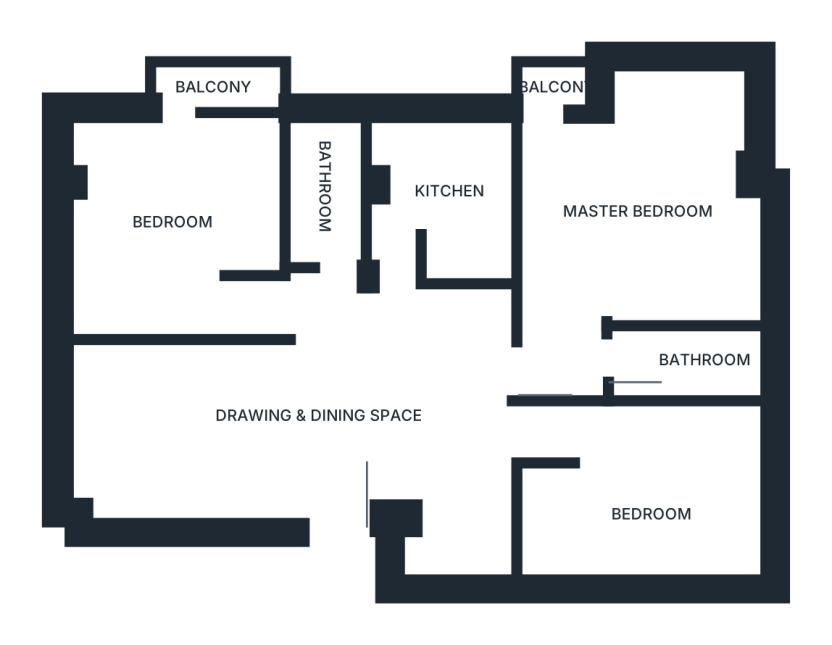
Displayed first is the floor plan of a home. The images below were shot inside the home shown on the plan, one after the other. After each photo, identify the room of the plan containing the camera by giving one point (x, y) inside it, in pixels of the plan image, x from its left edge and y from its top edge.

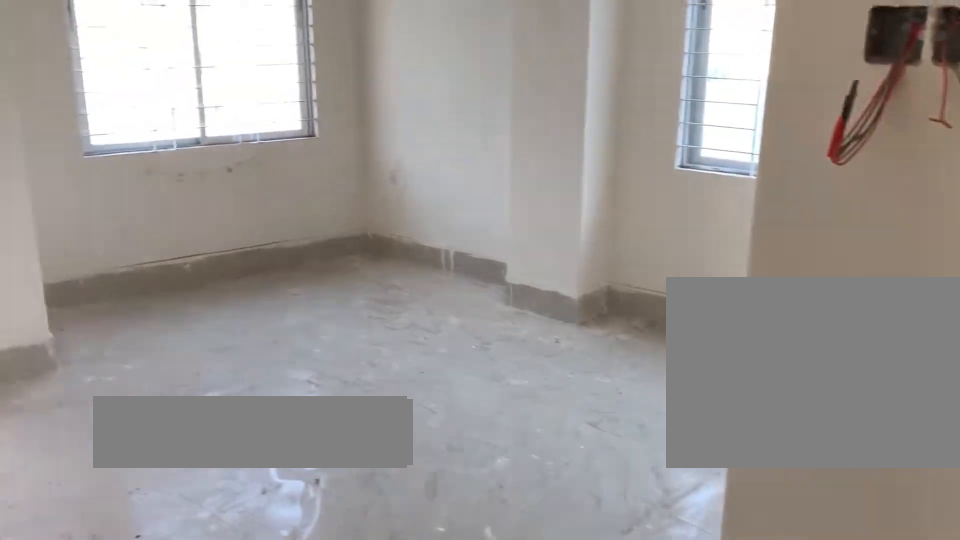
(627, 243)
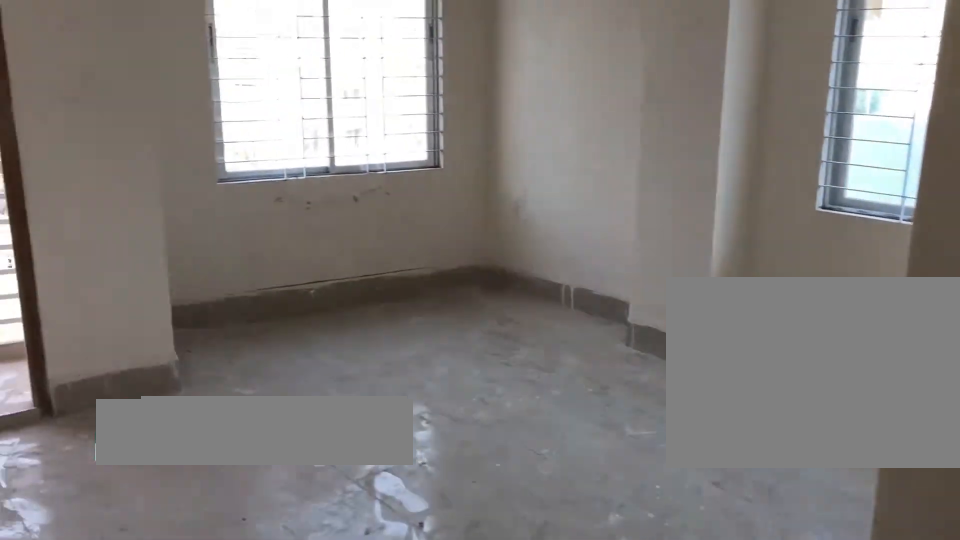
(627, 243)
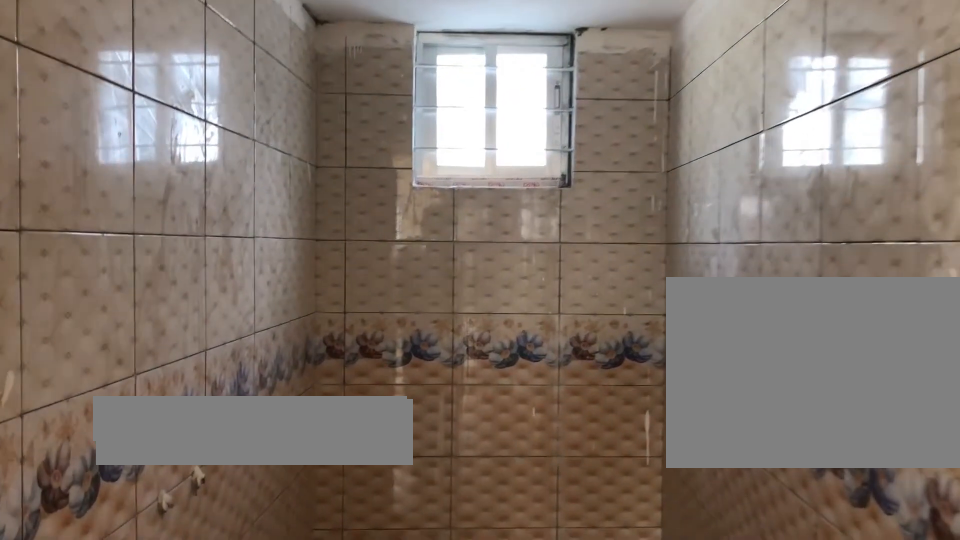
(704, 365)
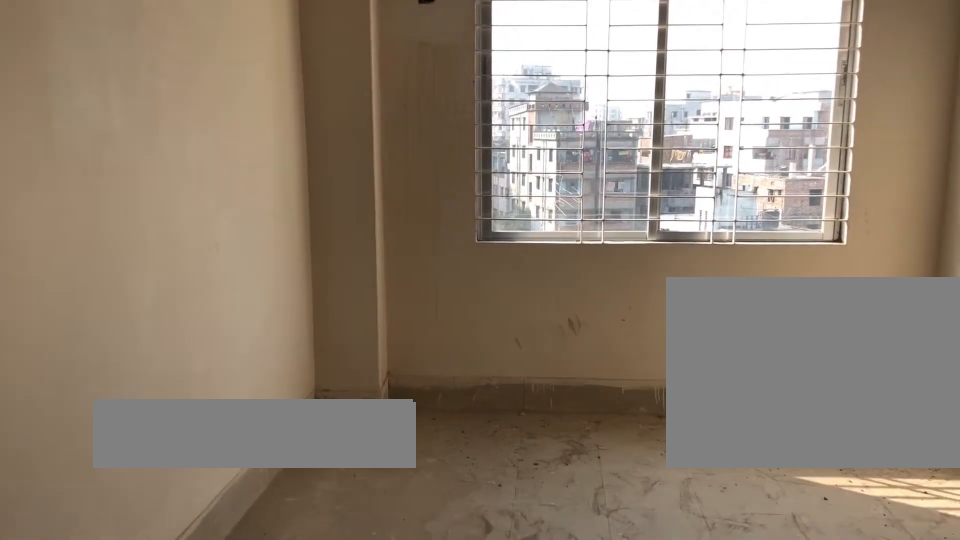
(658, 494)
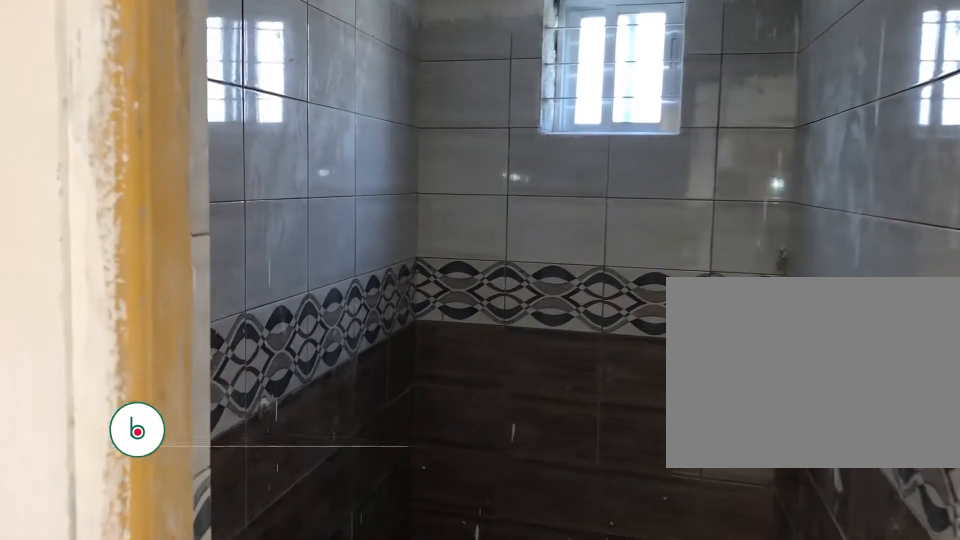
(330, 198)
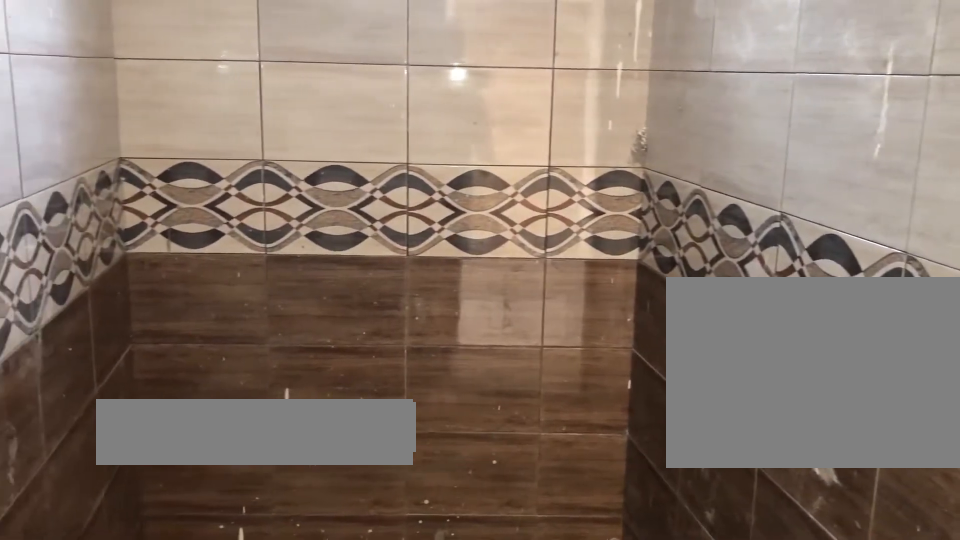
(330, 198)
